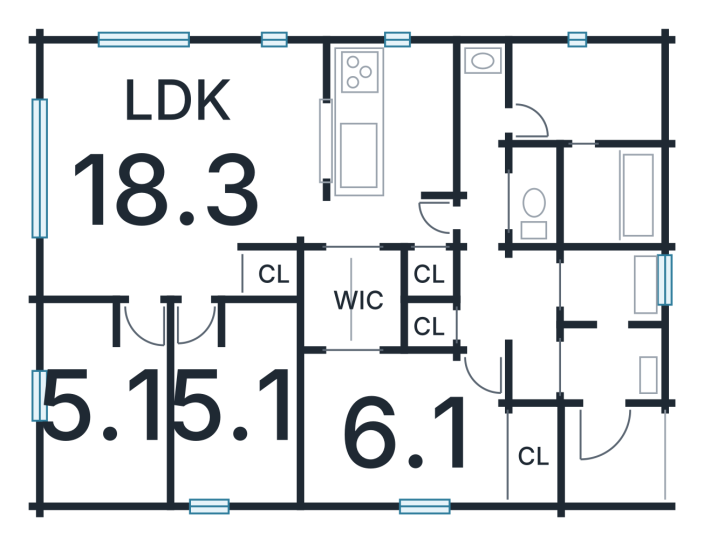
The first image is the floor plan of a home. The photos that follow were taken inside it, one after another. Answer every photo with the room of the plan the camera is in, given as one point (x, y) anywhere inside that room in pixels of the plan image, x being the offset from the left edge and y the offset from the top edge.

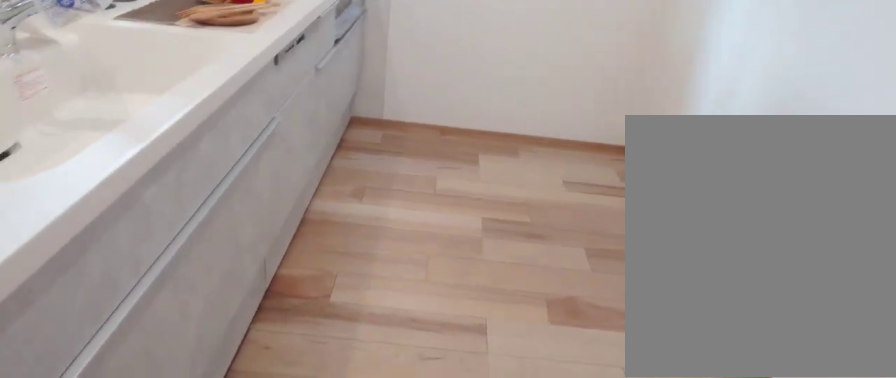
(387, 142)
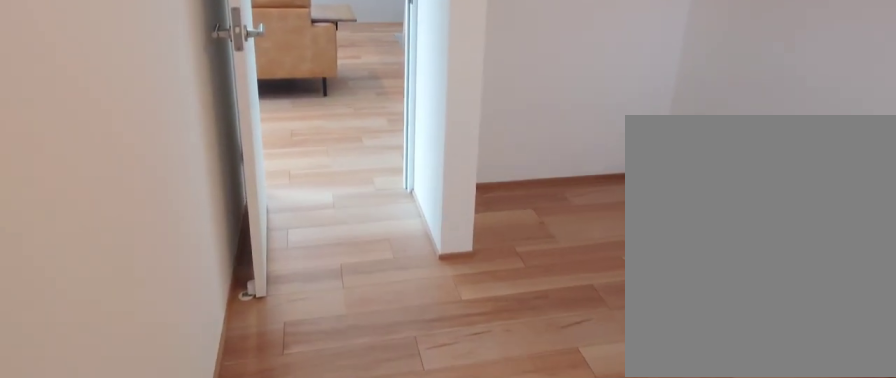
(229, 404)
